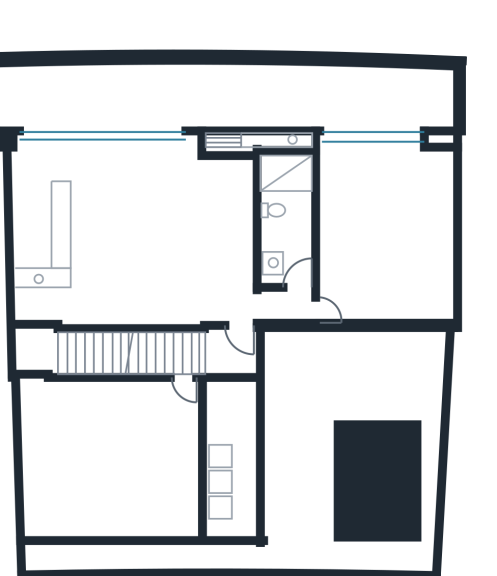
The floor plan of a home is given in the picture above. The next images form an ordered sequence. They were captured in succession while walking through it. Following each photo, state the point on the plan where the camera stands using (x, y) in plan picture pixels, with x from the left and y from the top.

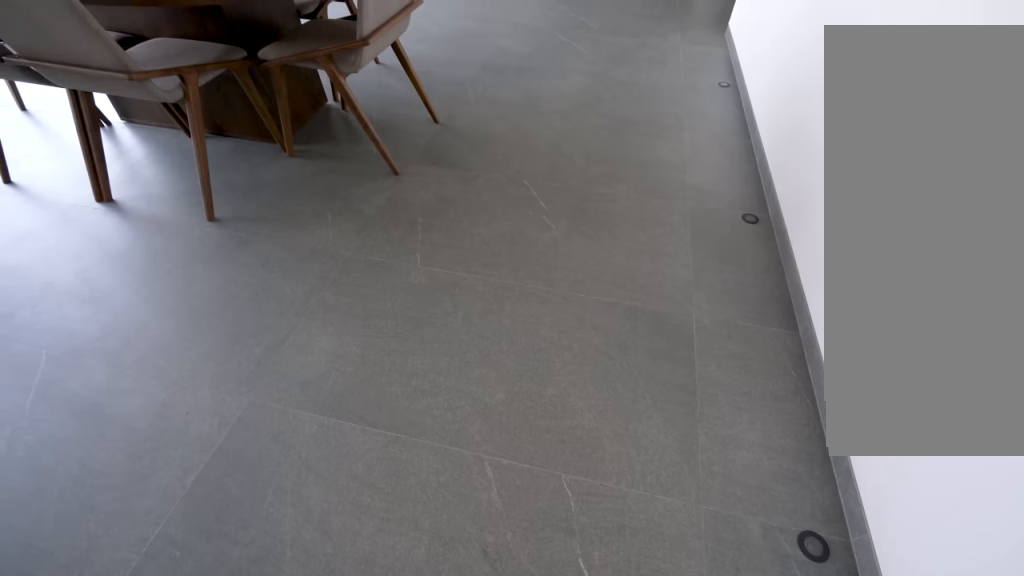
(125, 229)
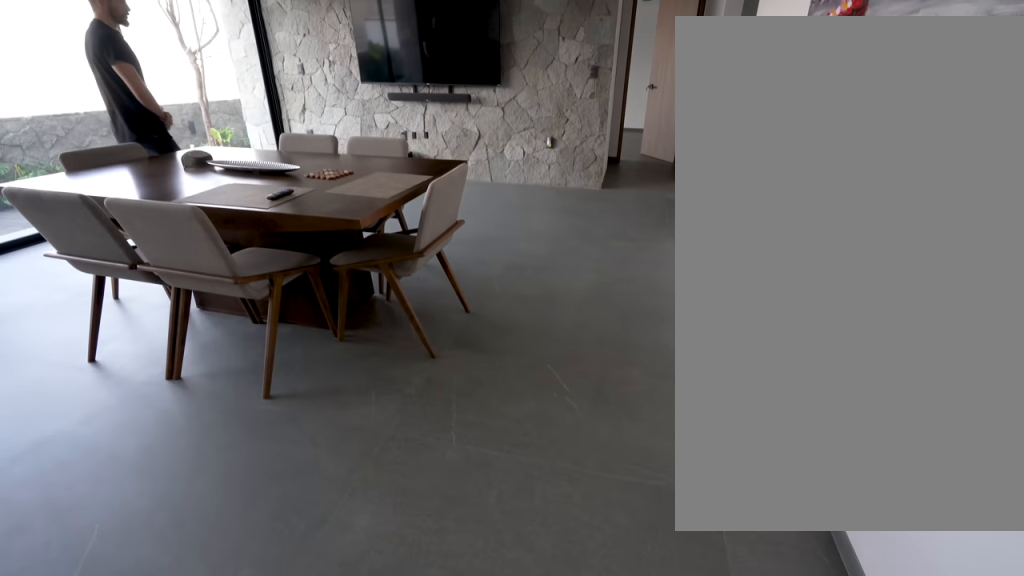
(116, 255)
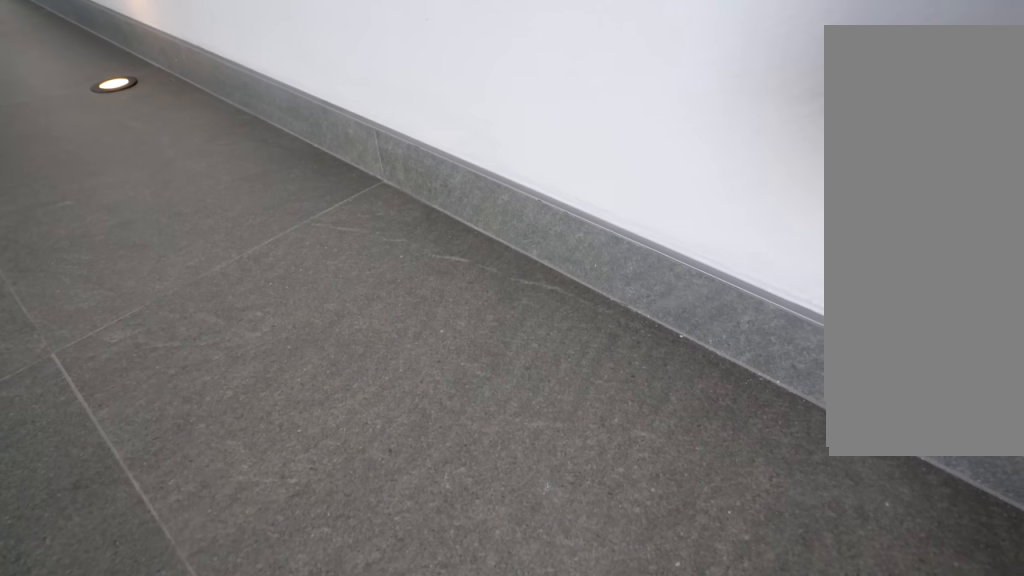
(138, 308)
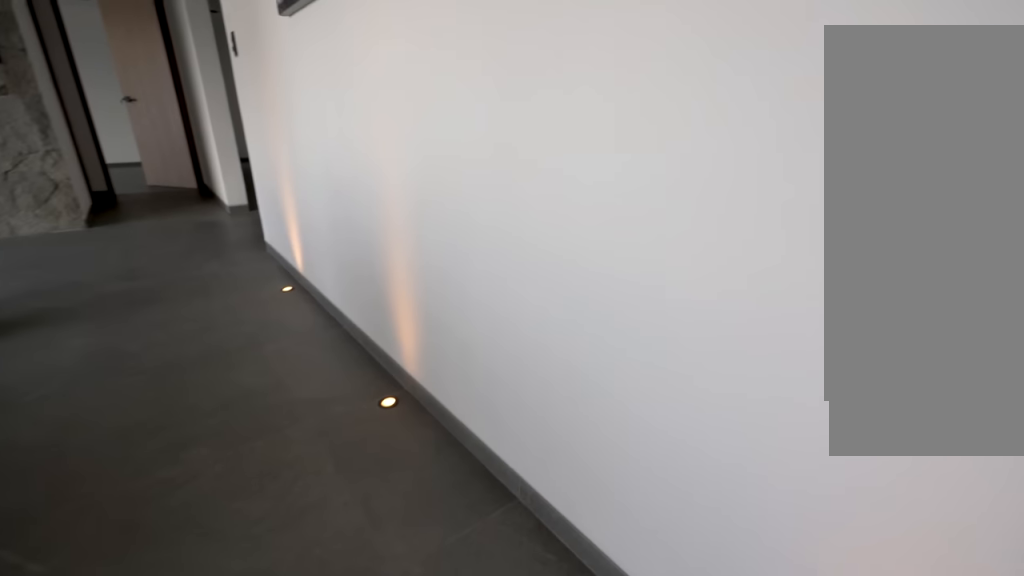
(129, 310)
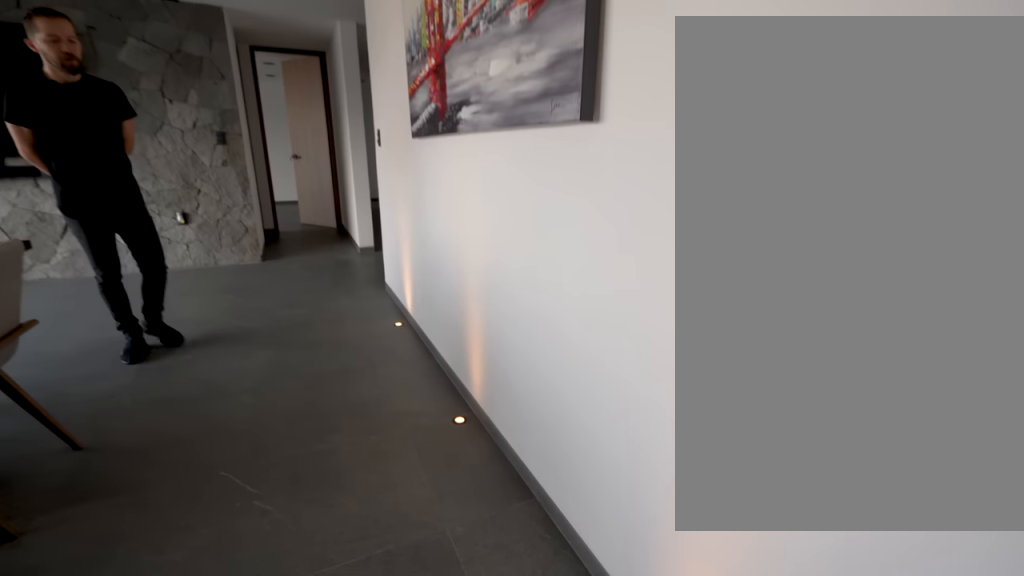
(129, 310)
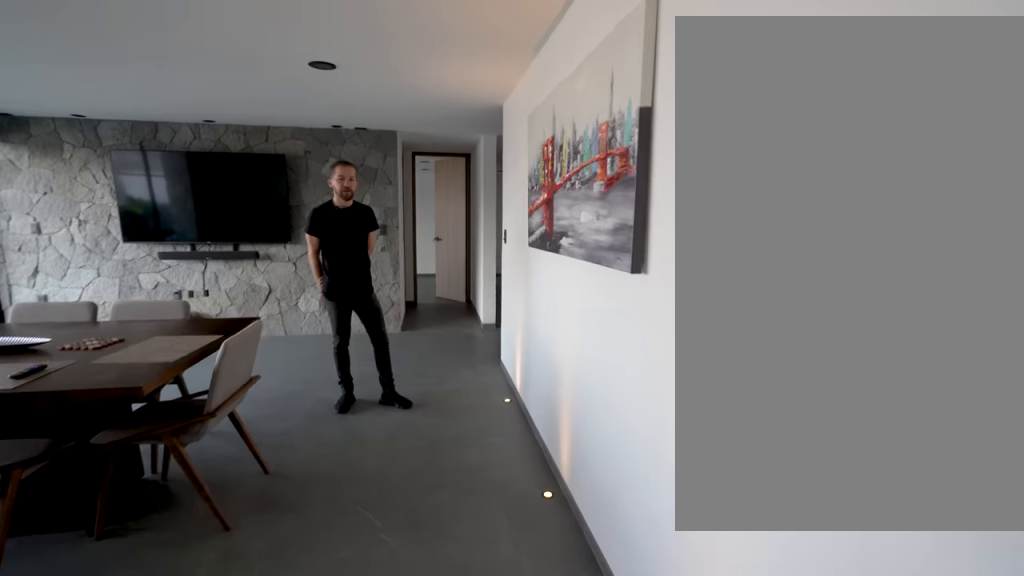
(68, 308)
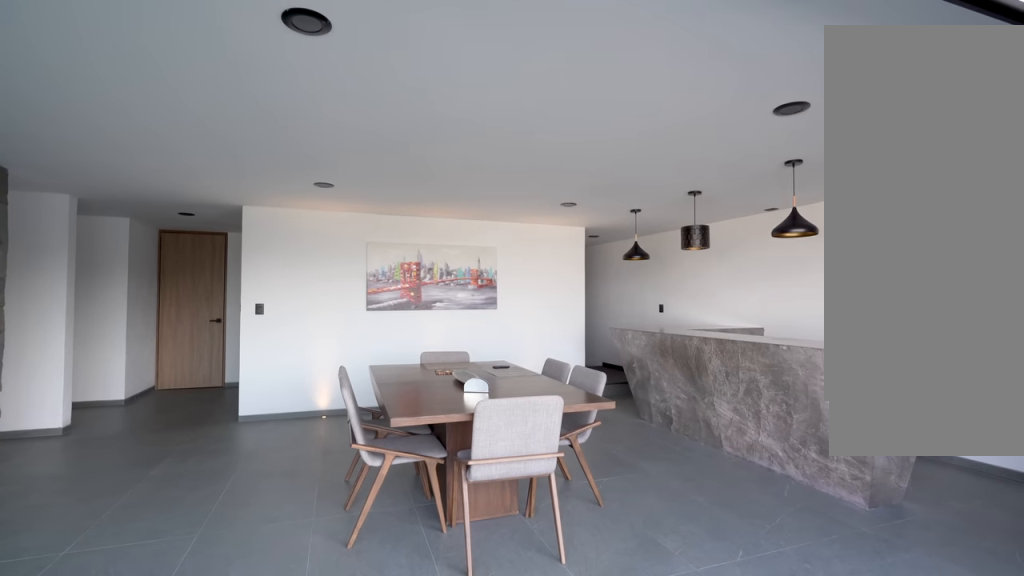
(143, 182)
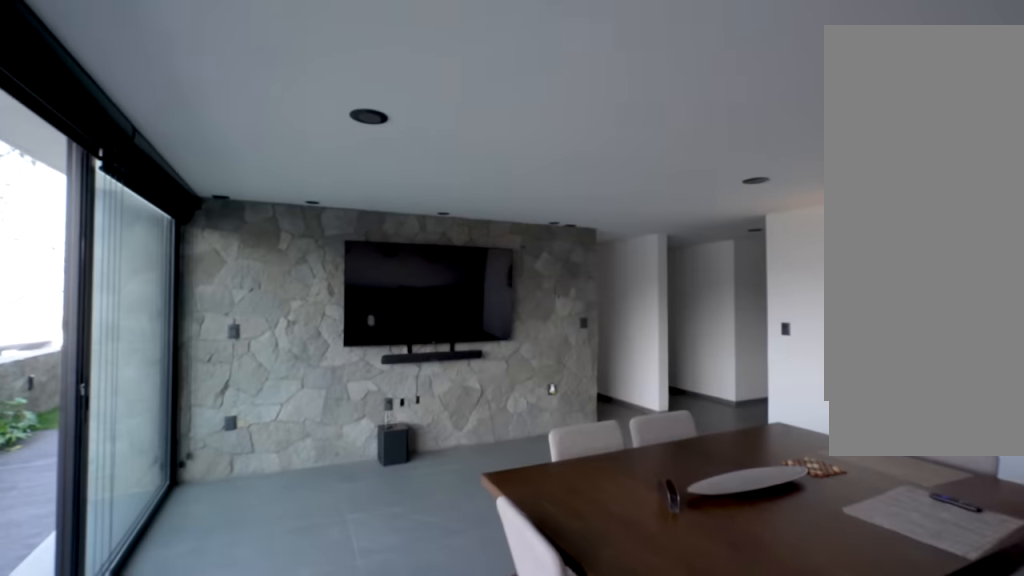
(64, 110)
